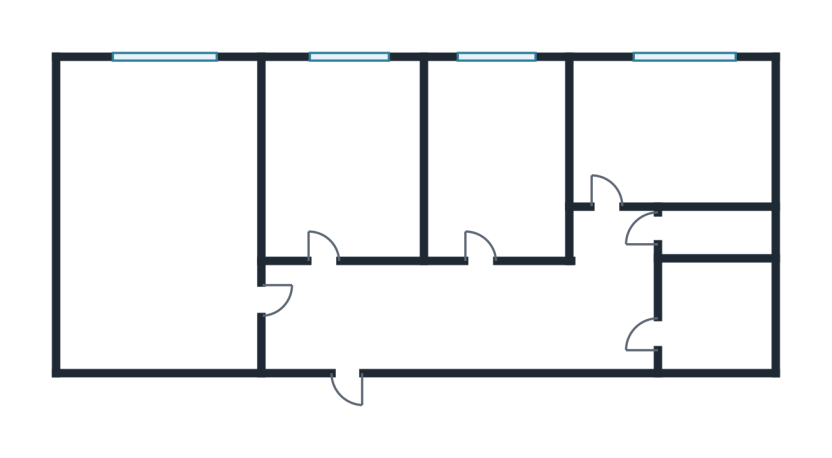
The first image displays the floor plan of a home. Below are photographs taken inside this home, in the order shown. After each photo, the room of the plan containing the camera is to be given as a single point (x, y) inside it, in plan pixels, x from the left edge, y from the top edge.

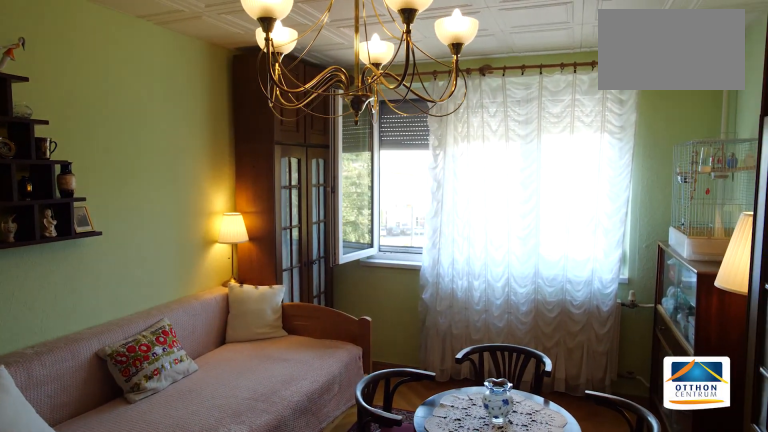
(149, 292)
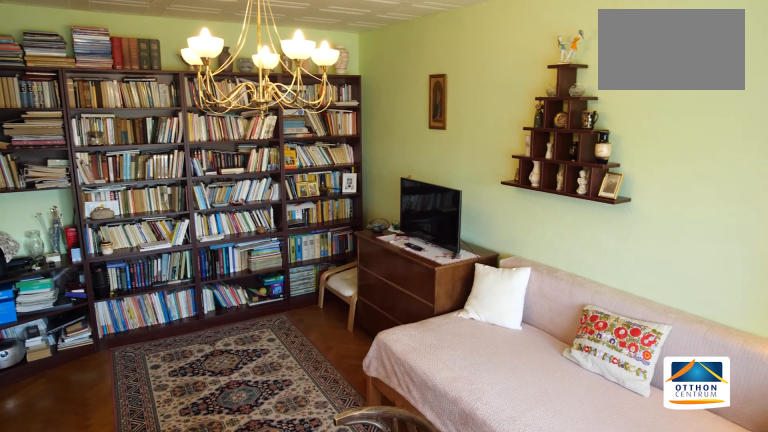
(151, 314)
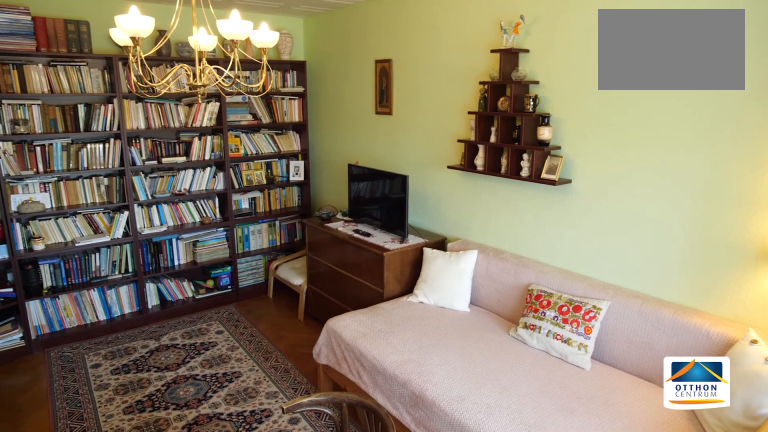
(151, 323)
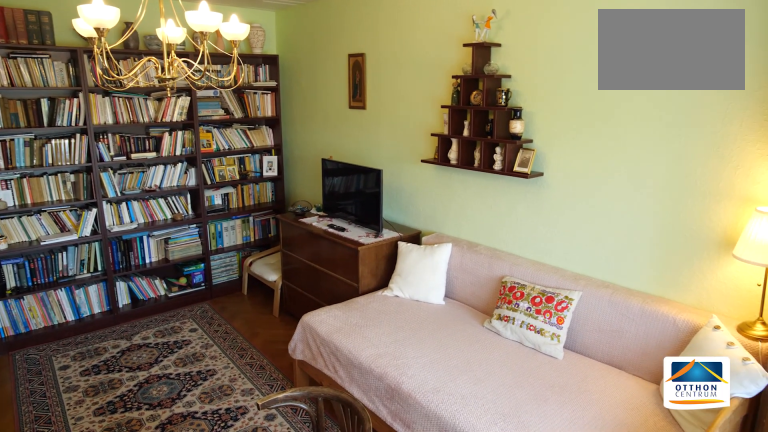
(151, 328)
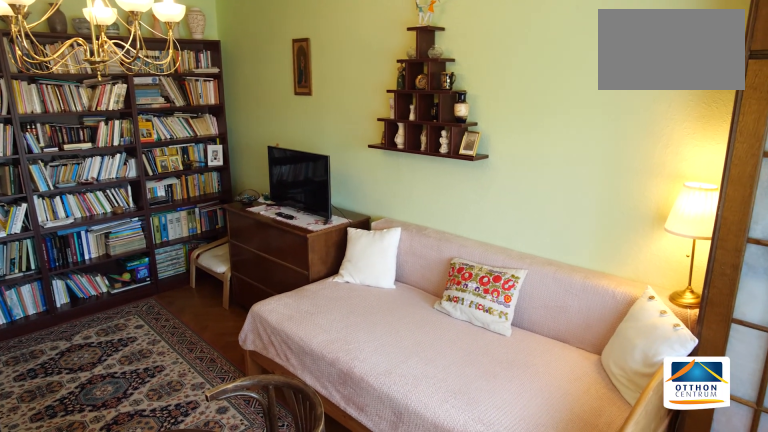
(153, 337)
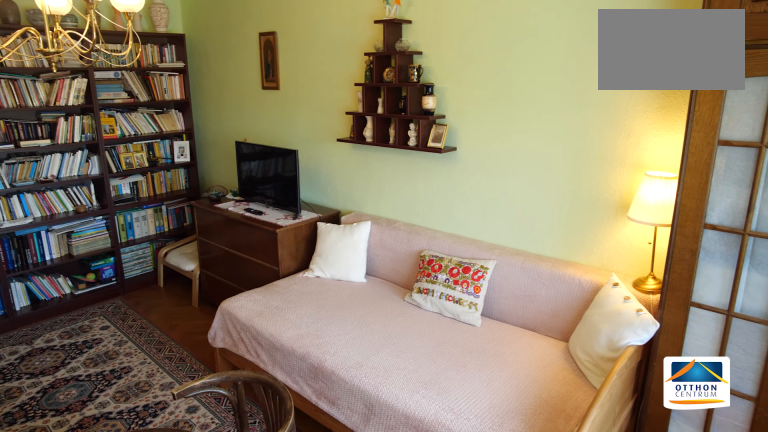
(154, 341)
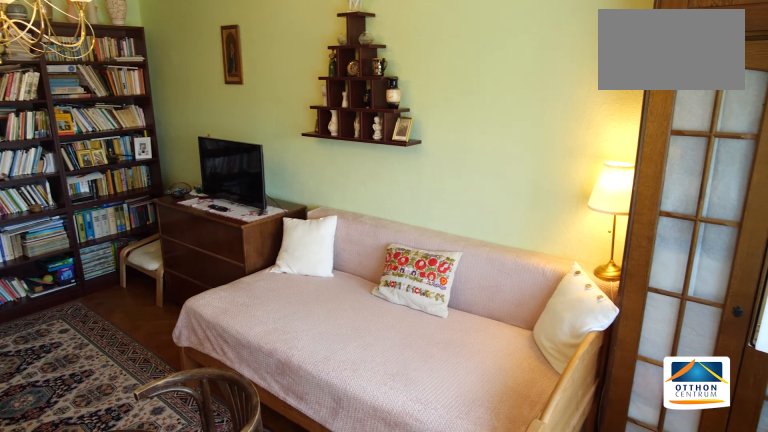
(154, 344)
